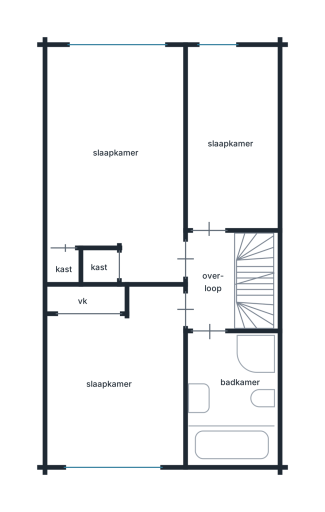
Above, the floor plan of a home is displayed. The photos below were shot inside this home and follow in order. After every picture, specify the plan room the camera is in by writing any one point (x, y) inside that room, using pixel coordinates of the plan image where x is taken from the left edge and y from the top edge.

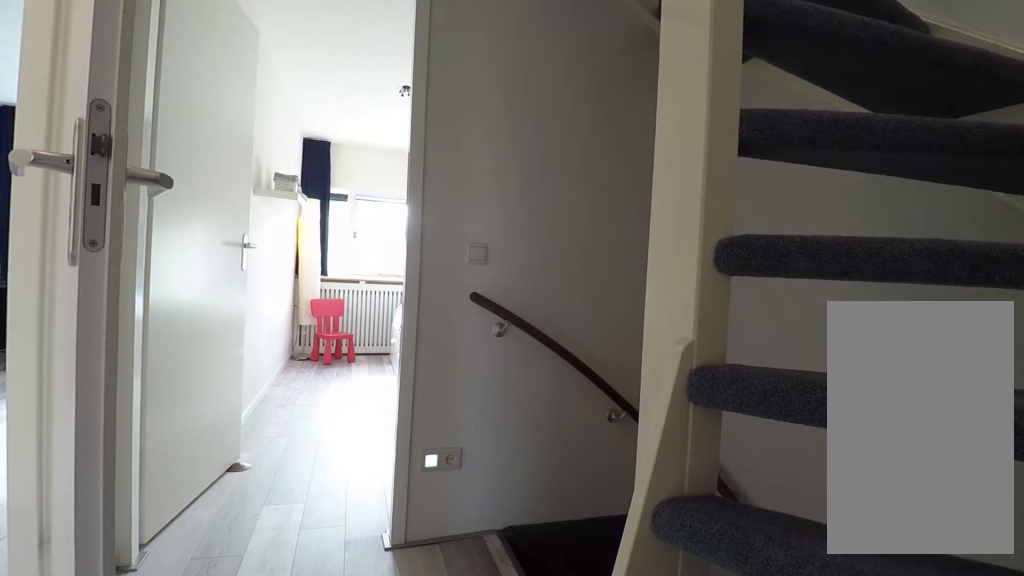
(211, 280)
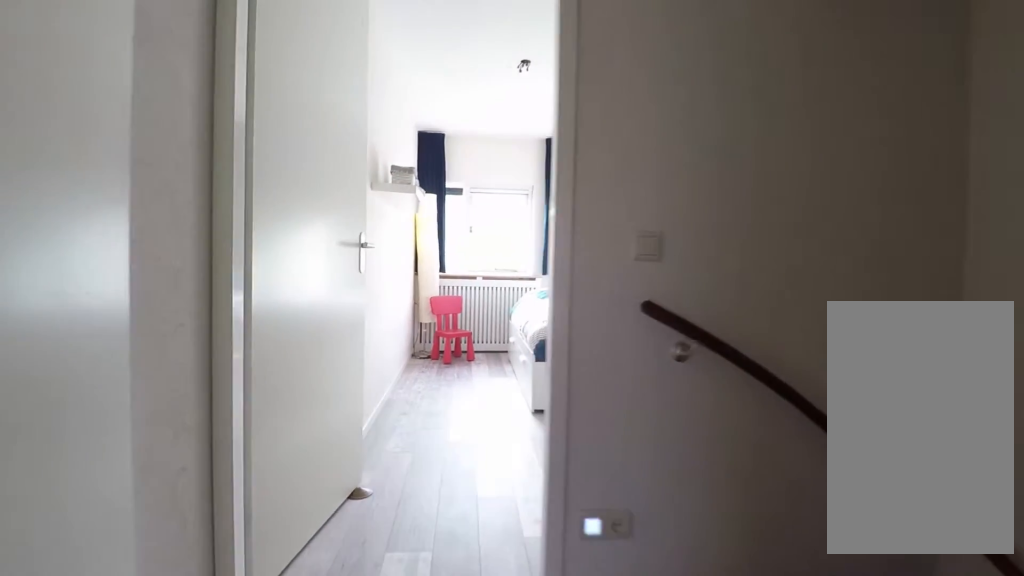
(211, 280)
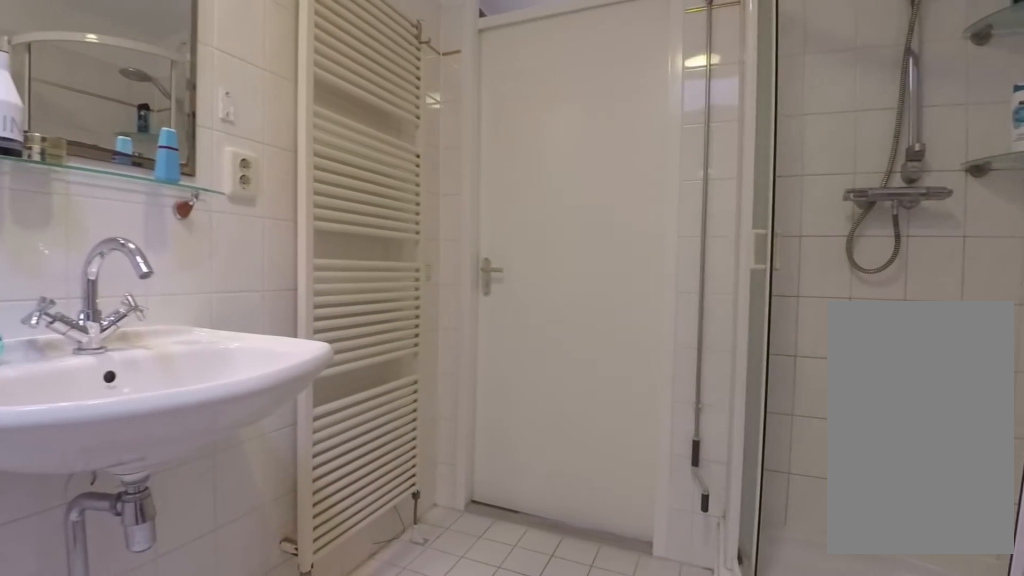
(232, 399)
